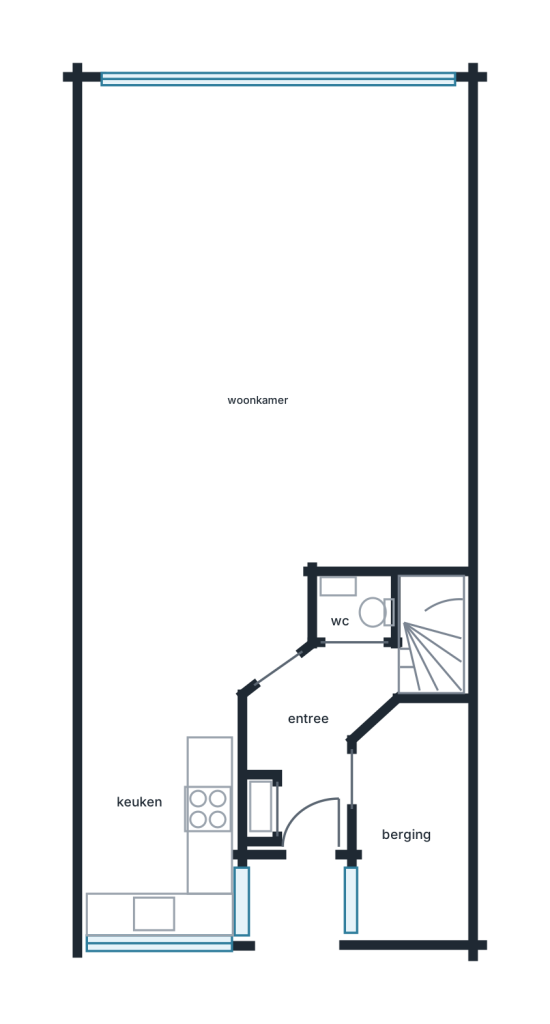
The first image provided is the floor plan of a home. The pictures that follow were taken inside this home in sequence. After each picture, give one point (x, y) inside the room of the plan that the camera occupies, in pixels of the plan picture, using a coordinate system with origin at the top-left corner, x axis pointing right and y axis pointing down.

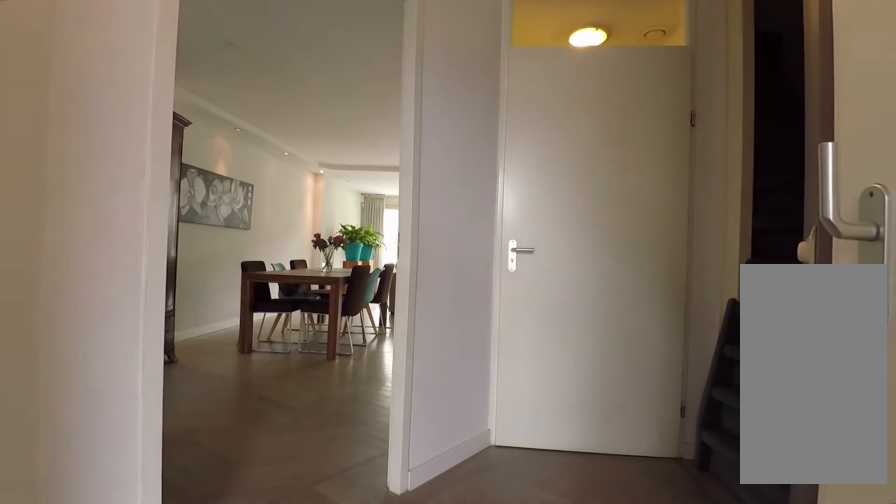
(316, 734)
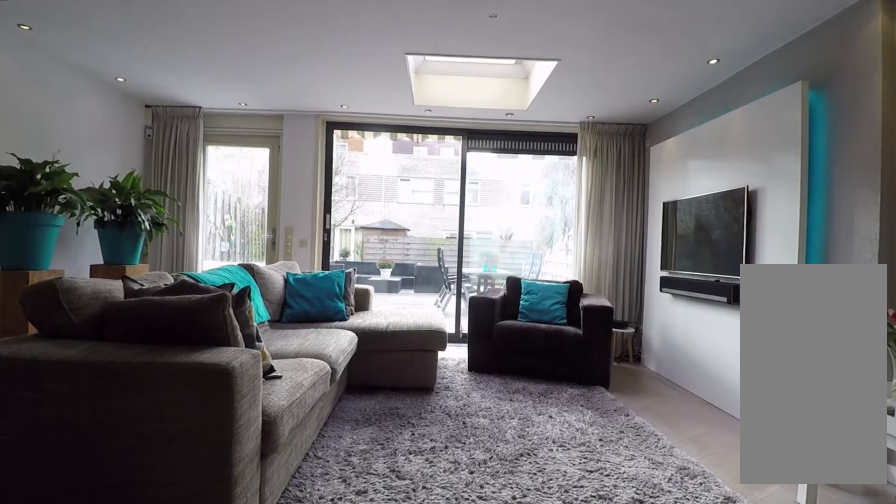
(273, 394)
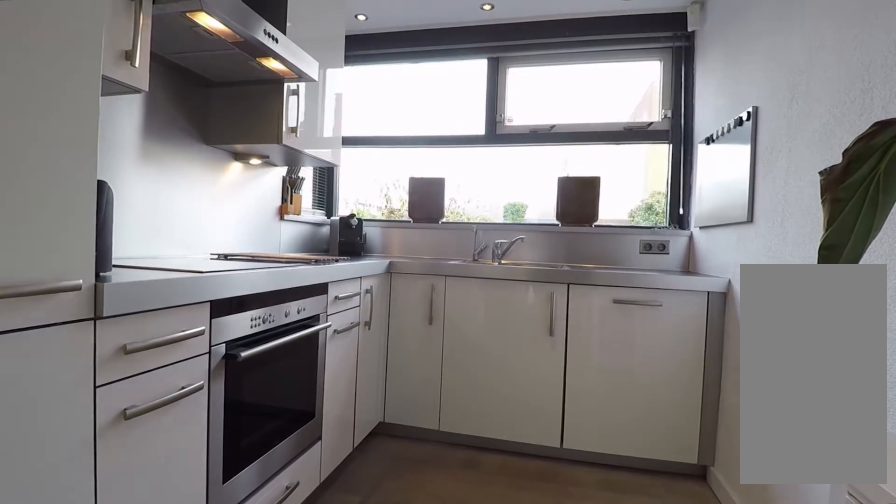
(161, 839)
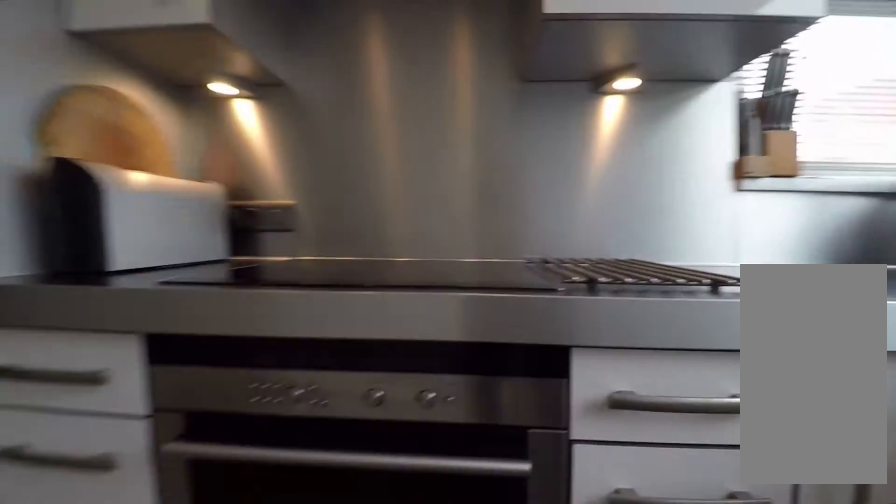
(161, 839)
